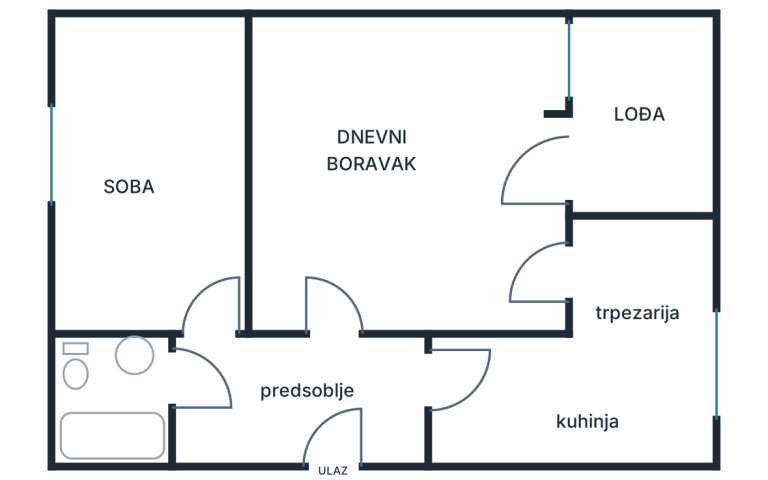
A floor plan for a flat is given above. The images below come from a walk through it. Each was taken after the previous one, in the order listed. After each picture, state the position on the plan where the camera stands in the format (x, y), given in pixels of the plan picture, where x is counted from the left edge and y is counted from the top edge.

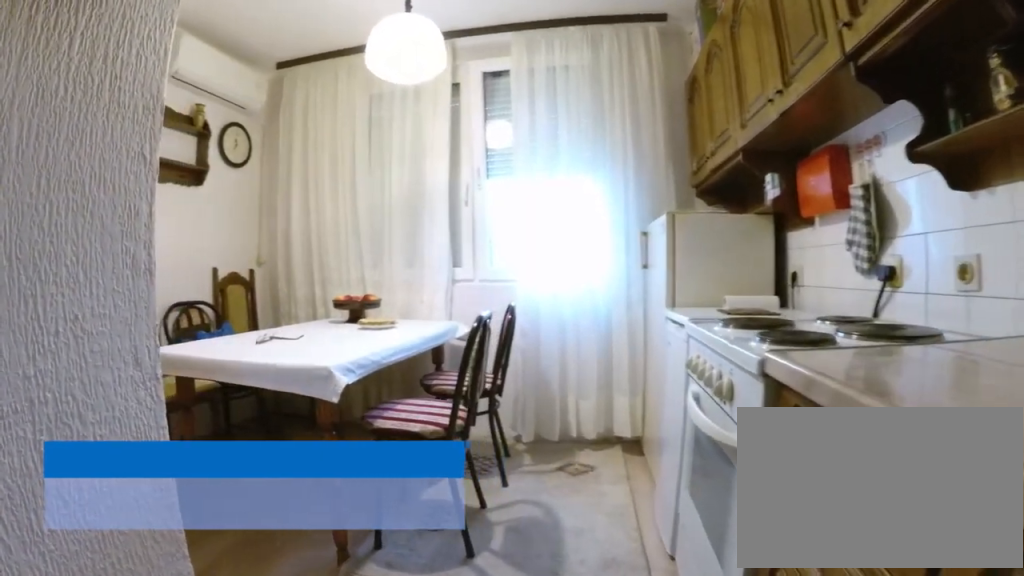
(501, 390)
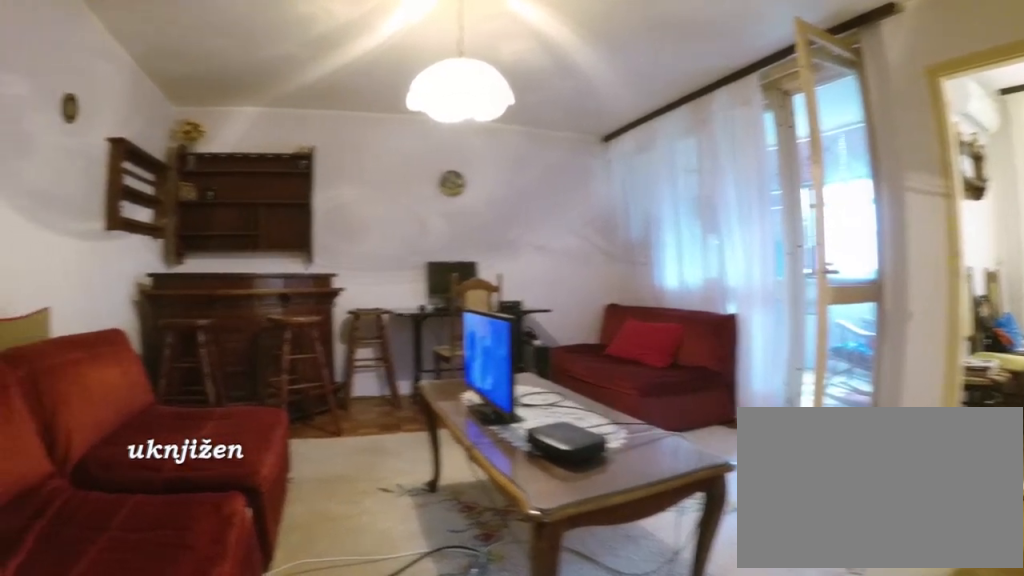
(335, 344)
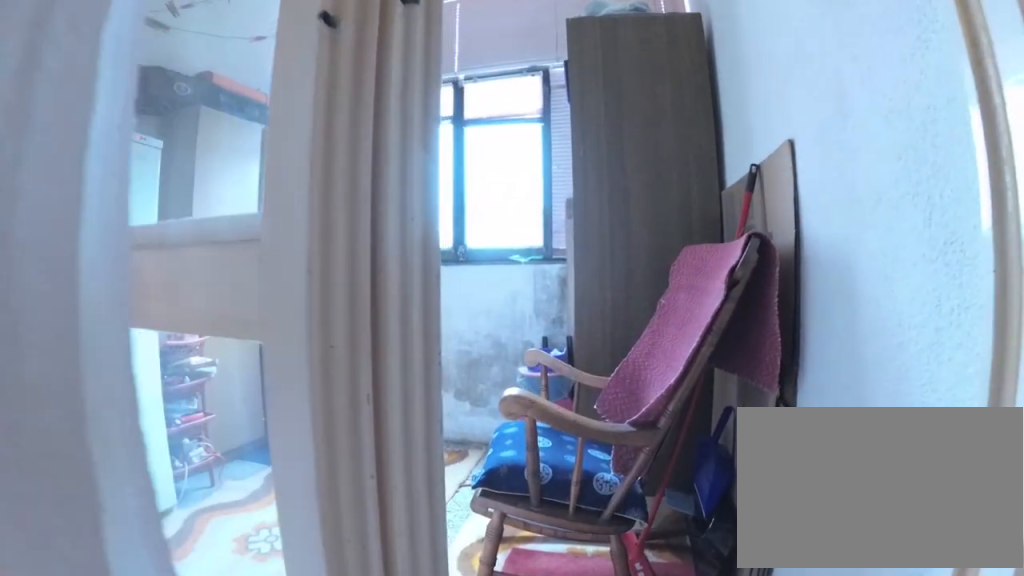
(509, 165)
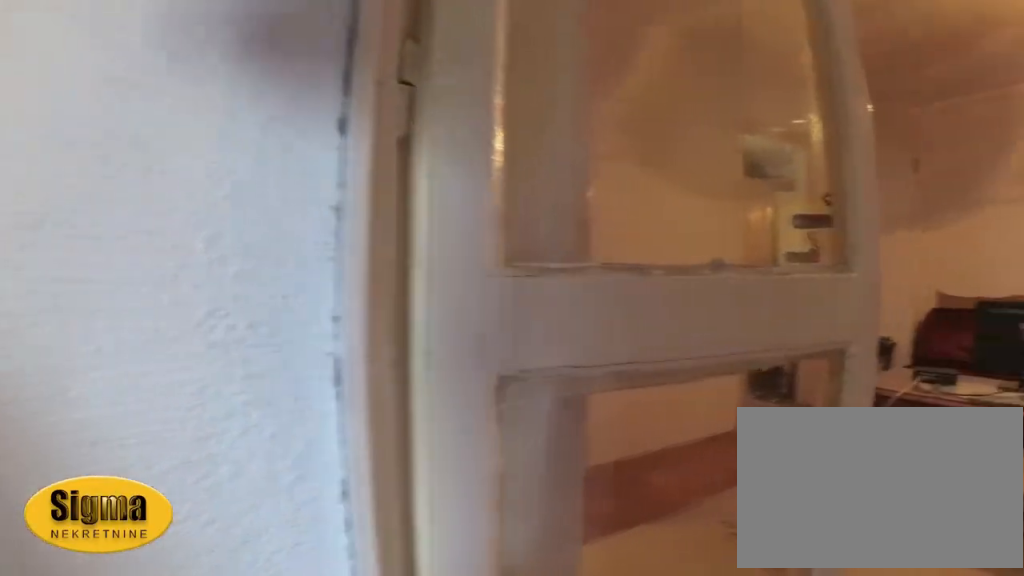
(609, 153)
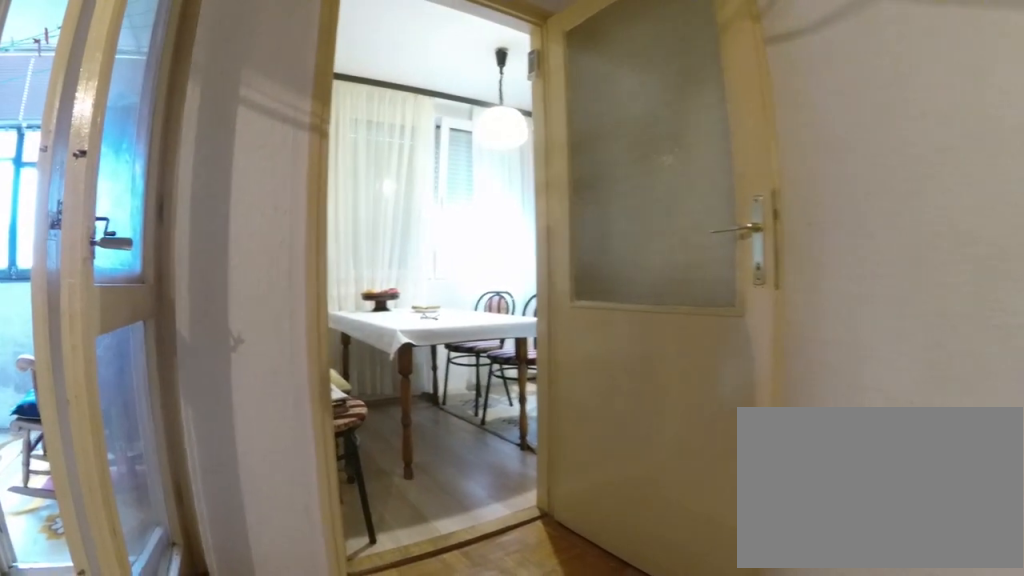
(460, 223)
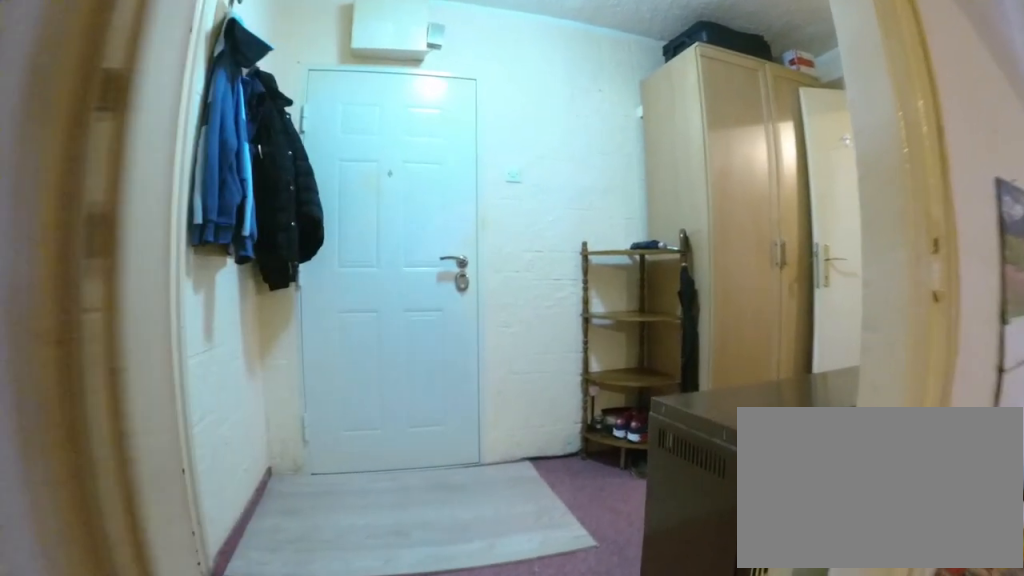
(368, 256)
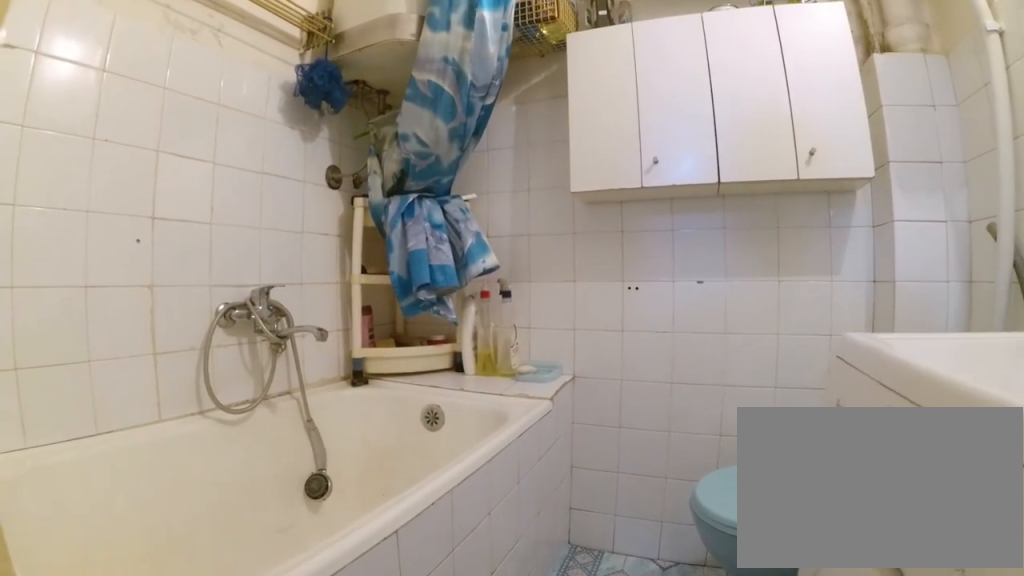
(184, 374)
